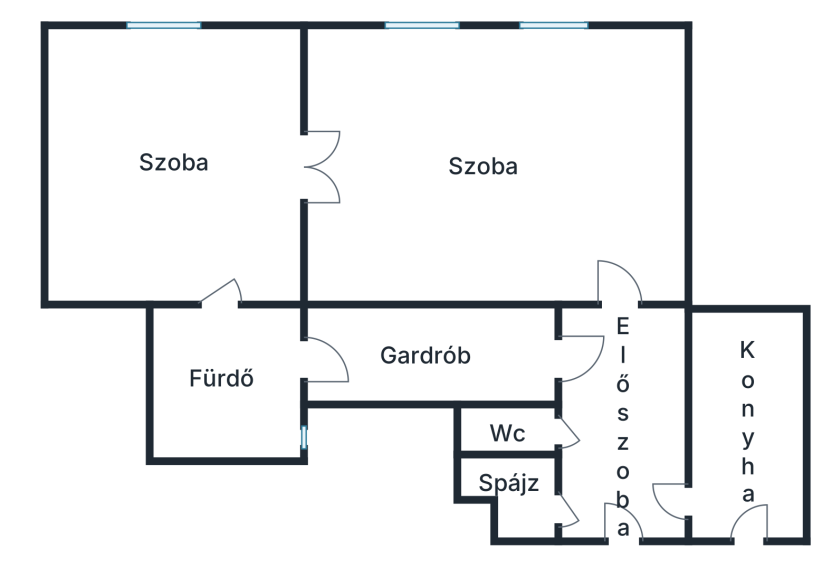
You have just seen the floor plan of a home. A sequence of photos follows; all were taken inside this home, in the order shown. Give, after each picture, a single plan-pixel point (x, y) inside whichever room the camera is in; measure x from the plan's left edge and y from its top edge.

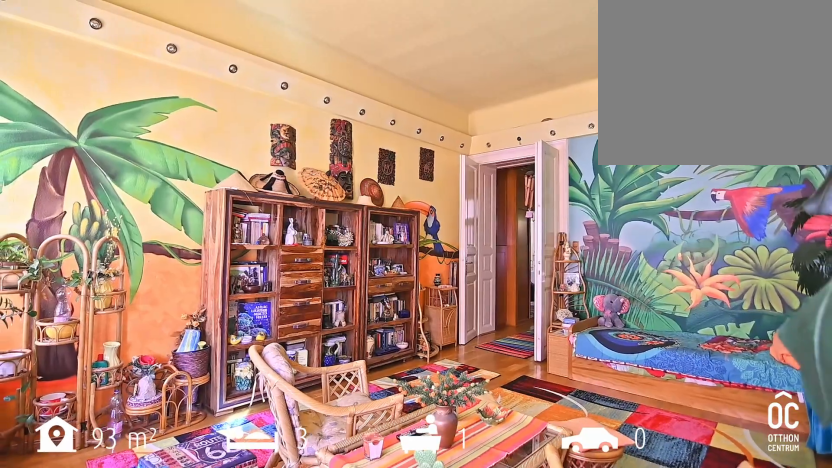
(491, 169)
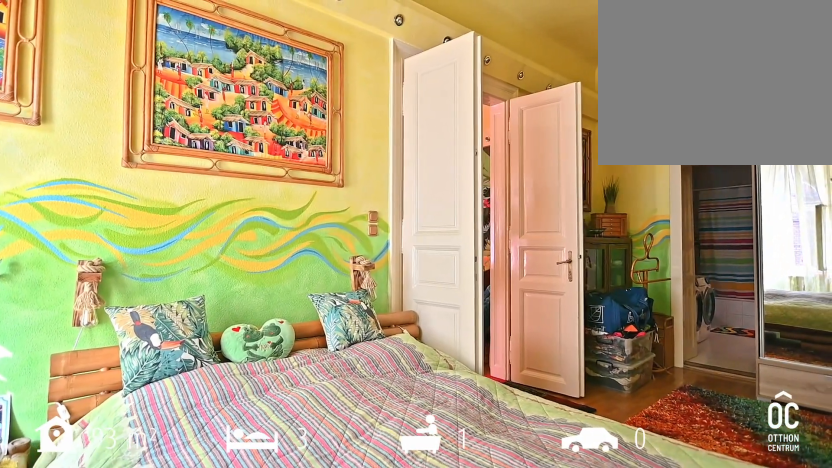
(175, 171)
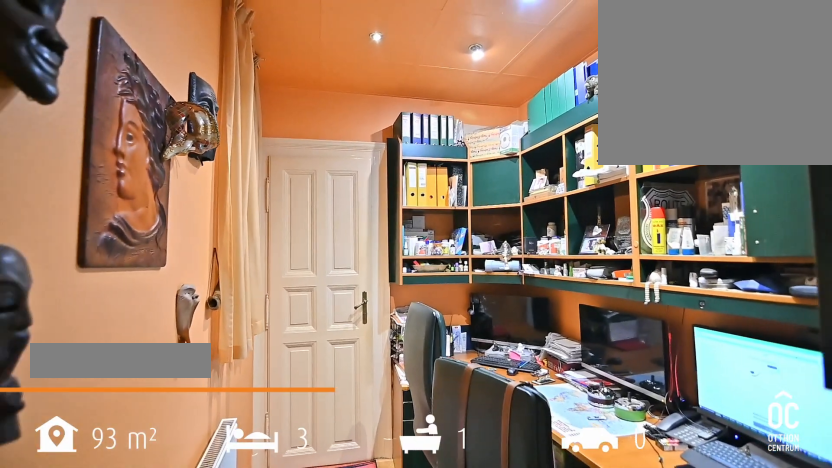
(429, 353)
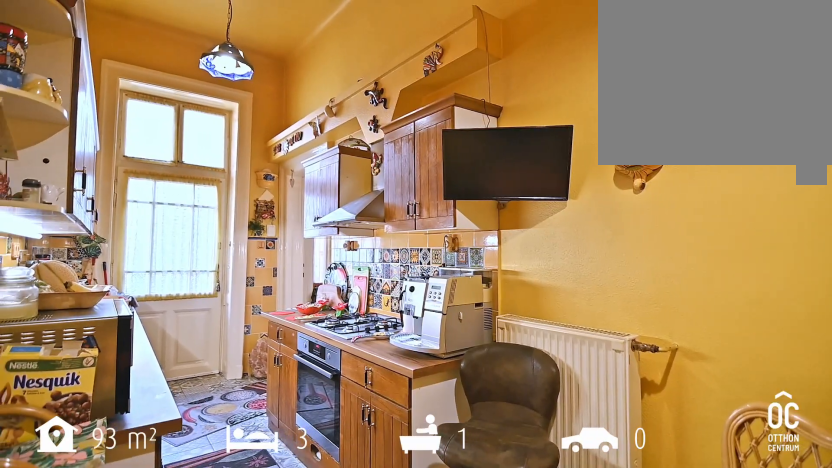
(747, 426)
